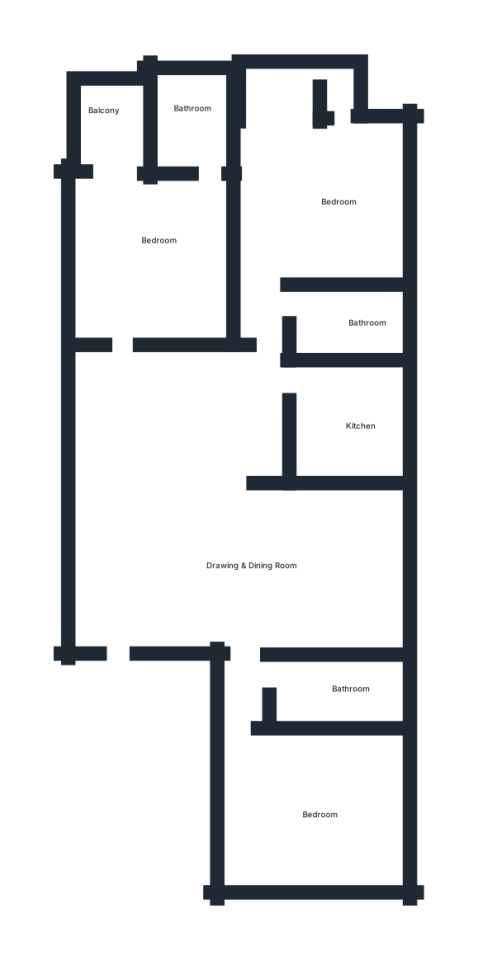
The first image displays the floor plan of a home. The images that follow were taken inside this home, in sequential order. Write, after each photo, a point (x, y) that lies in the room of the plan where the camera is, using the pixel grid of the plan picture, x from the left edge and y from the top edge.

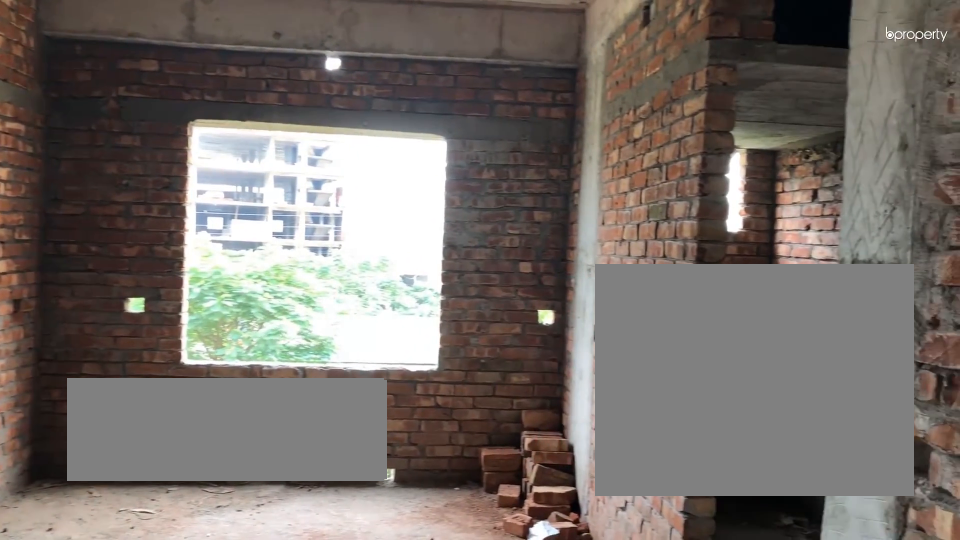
(313, 572)
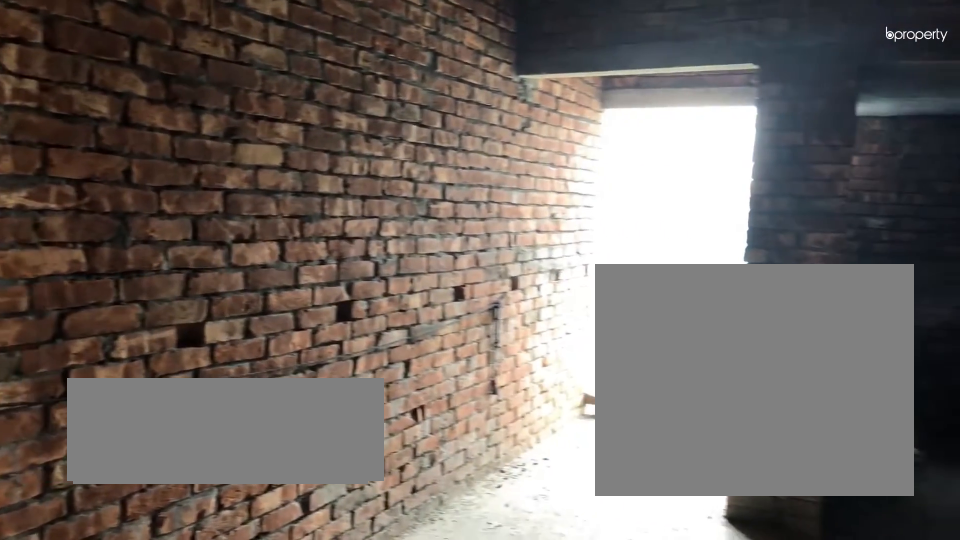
(151, 237)
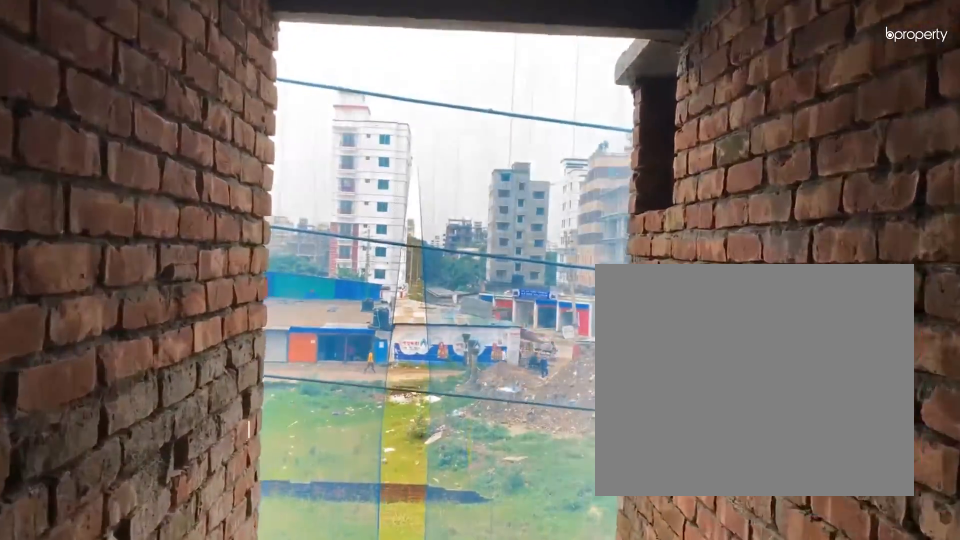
(114, 128)
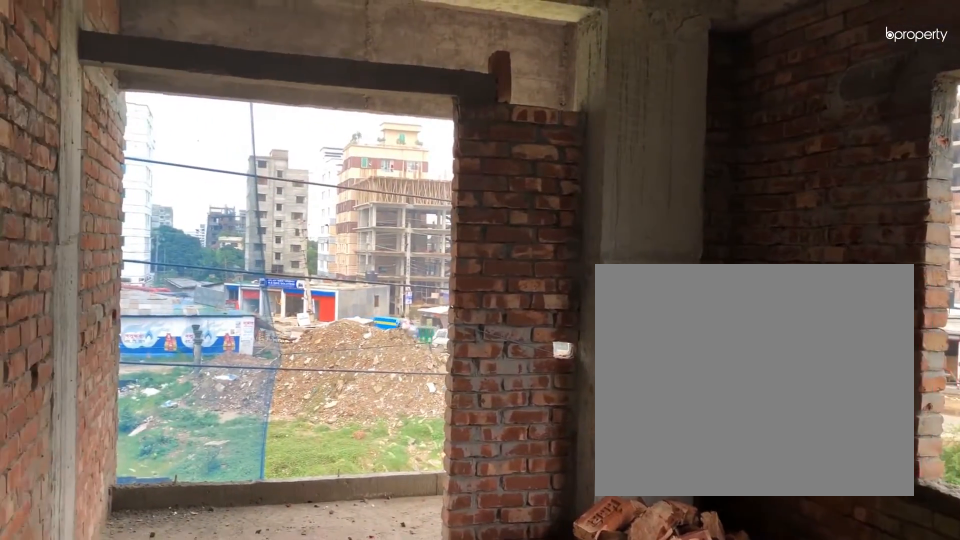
(315, 216)
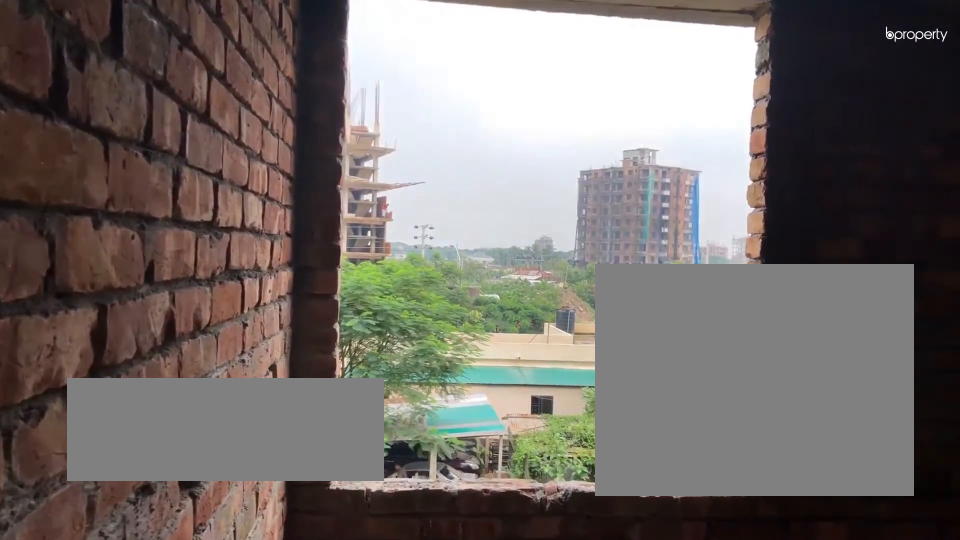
(346, 420)
